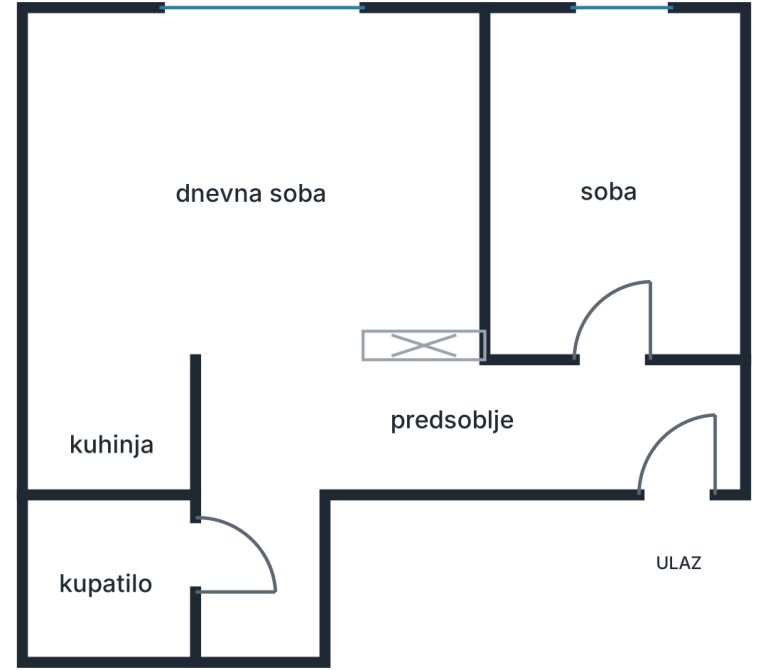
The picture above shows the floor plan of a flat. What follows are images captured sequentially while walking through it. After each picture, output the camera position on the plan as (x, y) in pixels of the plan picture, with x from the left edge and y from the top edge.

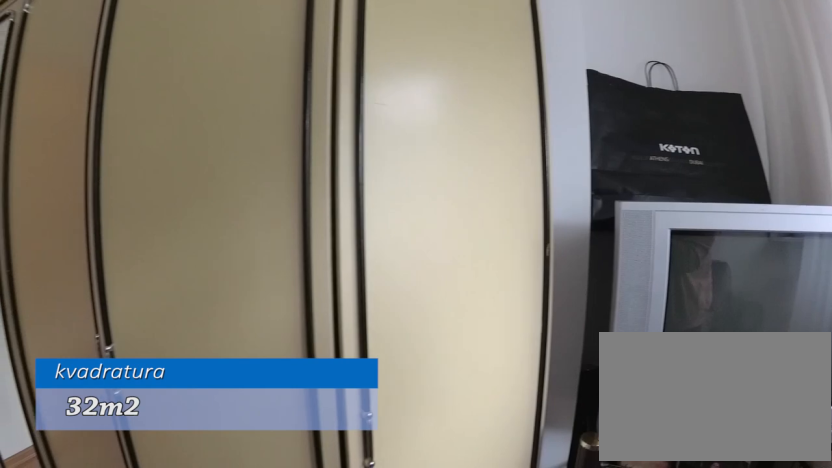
(649, 102)
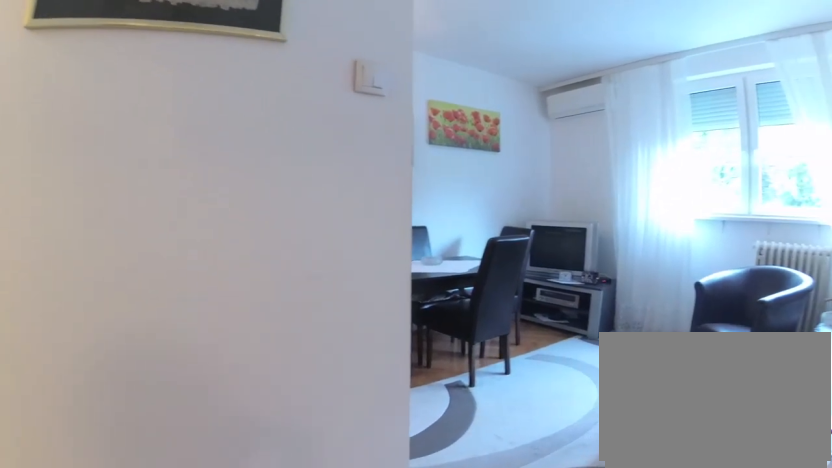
(415, 419)
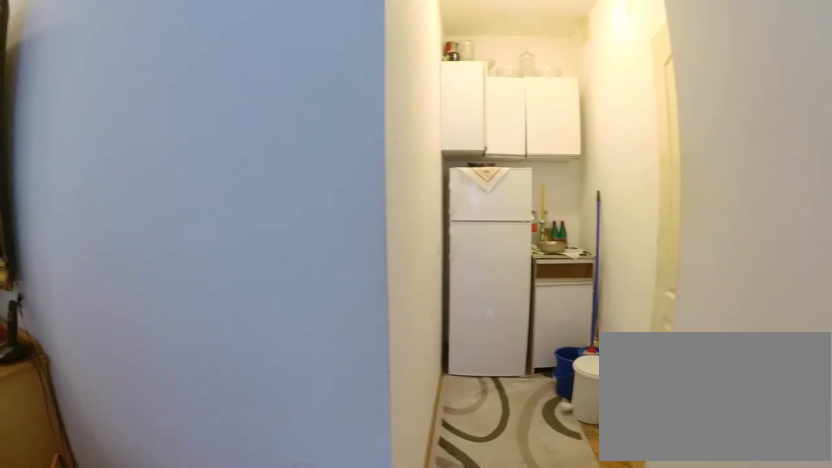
(251, 409)
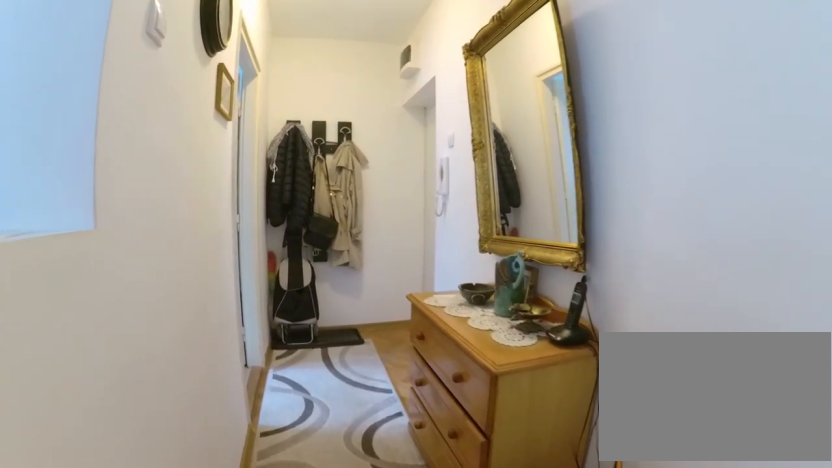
(305, 433)
